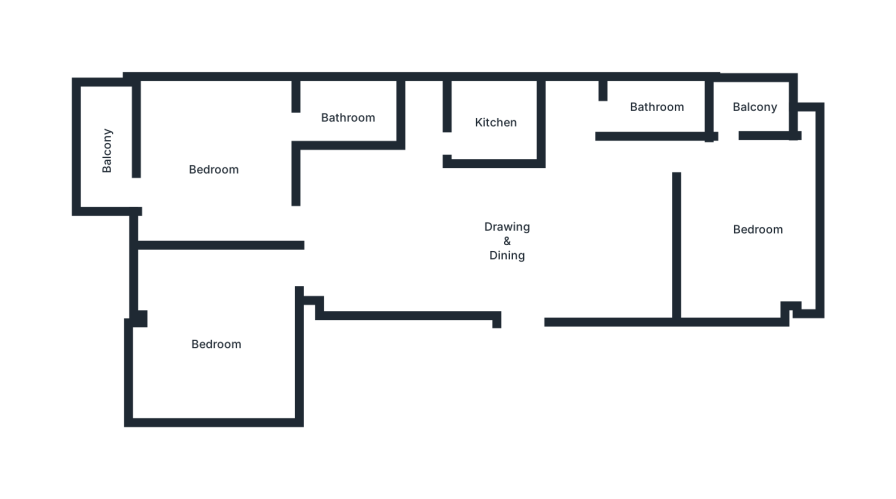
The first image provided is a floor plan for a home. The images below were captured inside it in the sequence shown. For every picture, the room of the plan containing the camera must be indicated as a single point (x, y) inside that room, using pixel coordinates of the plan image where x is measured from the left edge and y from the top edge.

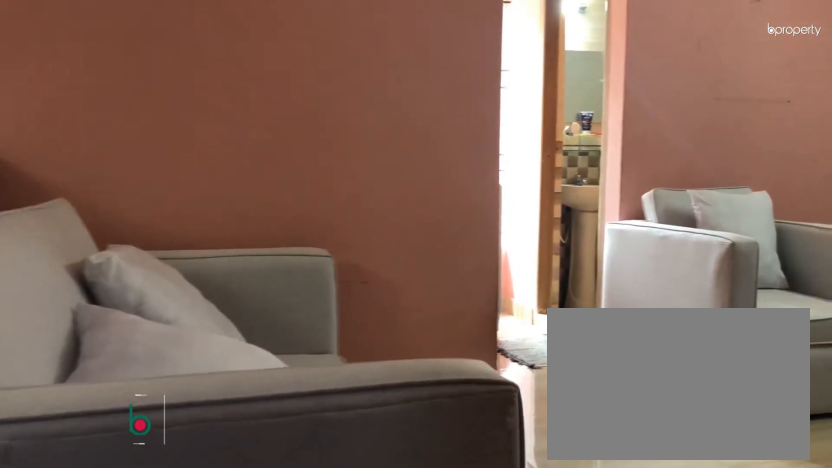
(570, 242)
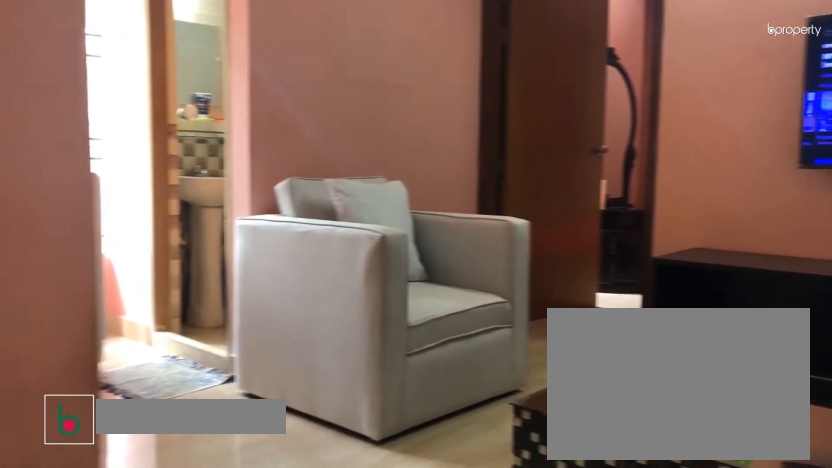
(570, 242)
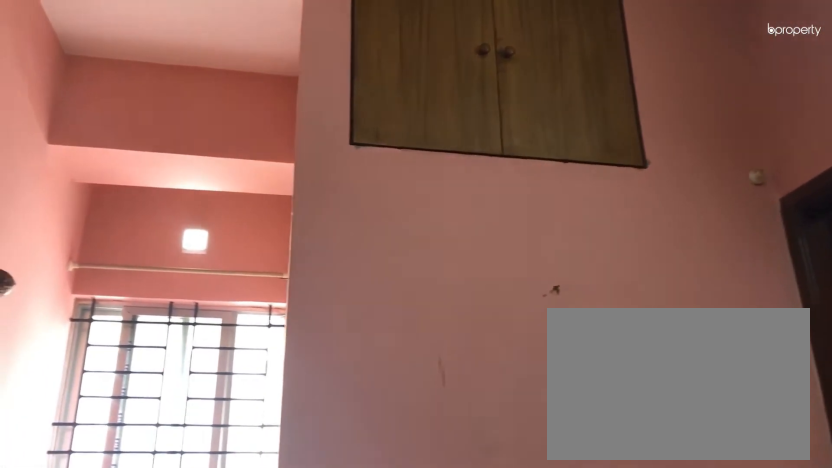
(618, 242)
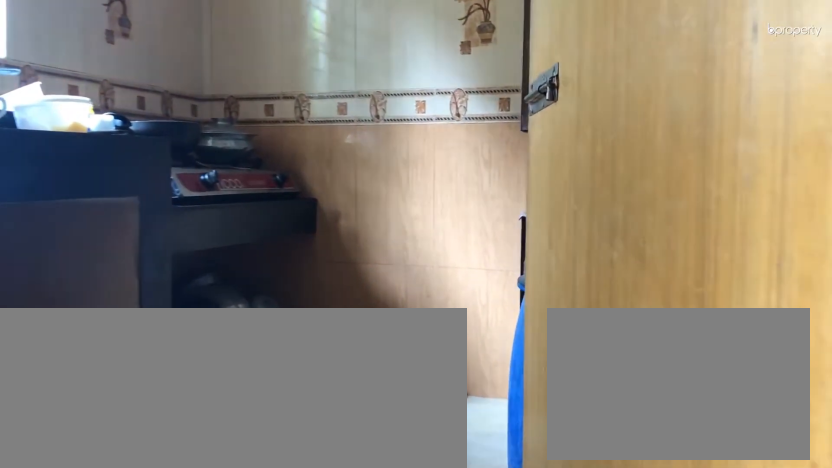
(491, 122)
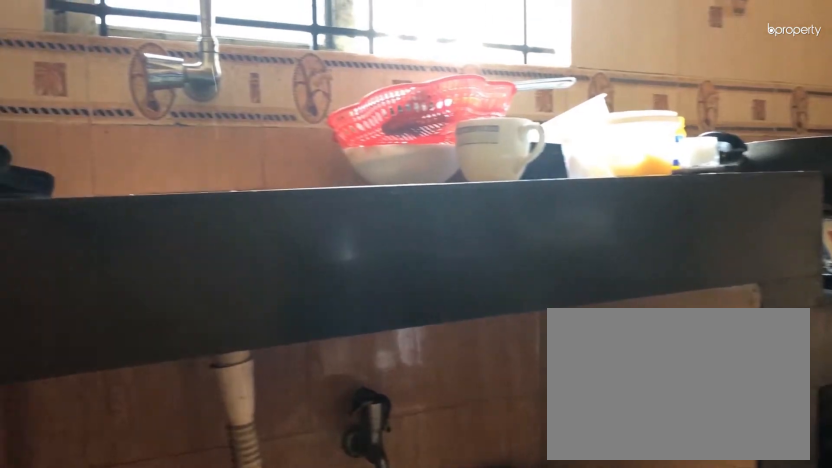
(491, 122)
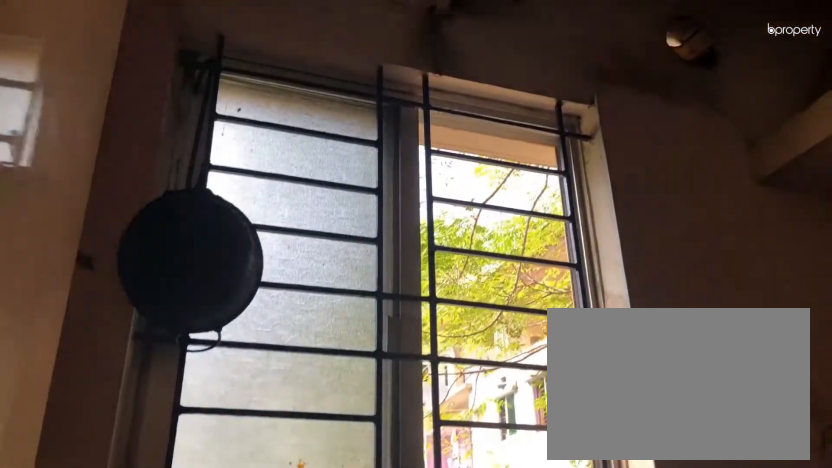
(490, 122)
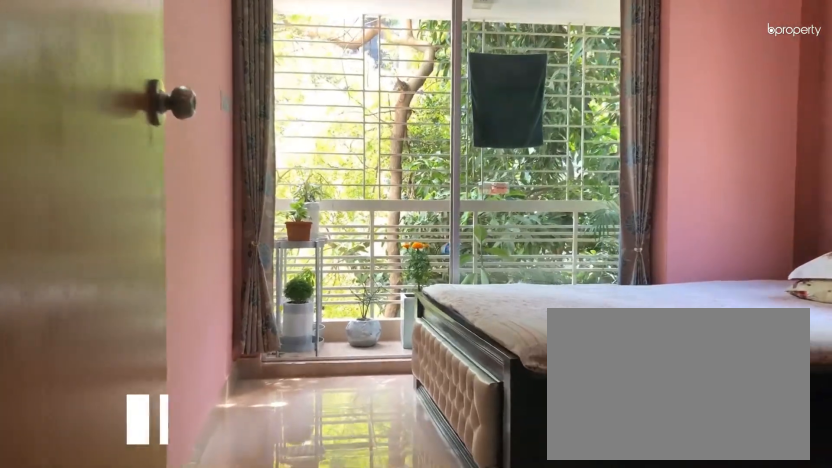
(212, 168)
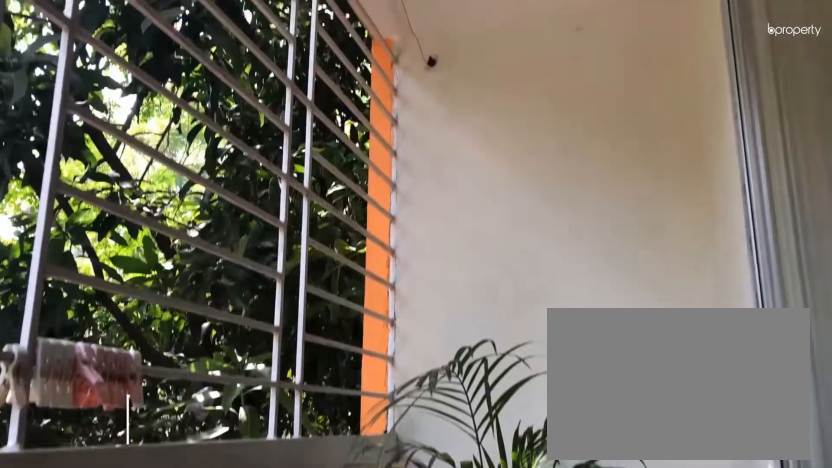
(112, 149)
